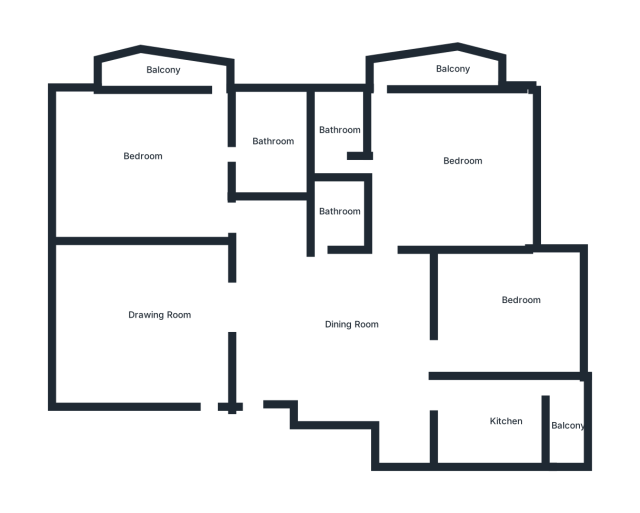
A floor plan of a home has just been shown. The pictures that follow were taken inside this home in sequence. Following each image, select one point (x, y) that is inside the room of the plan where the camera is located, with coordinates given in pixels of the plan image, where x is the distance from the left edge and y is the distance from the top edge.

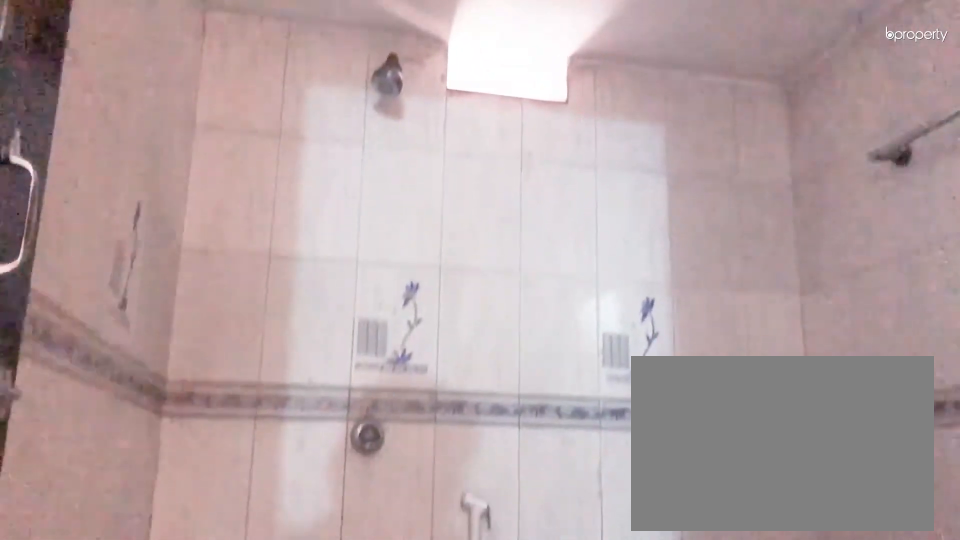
(333, 215)
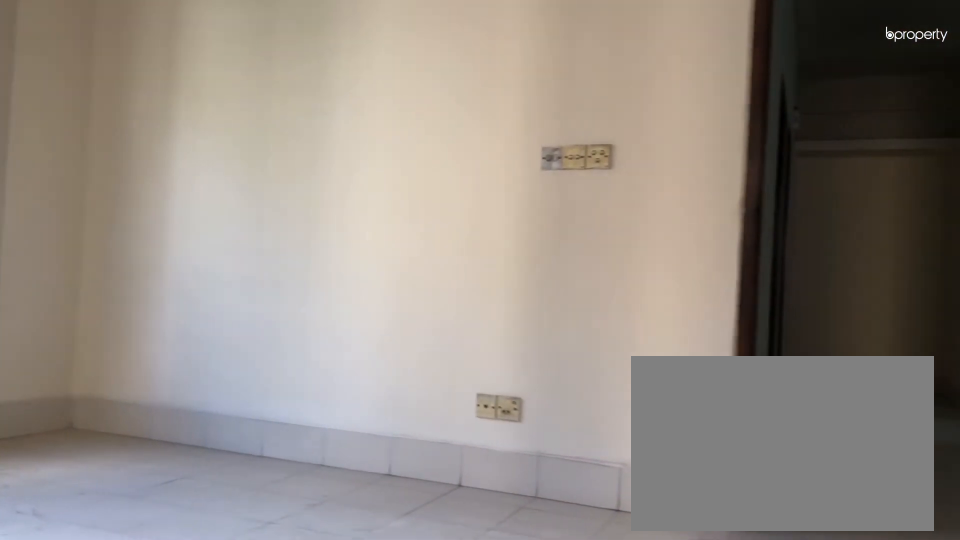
(451, 160)
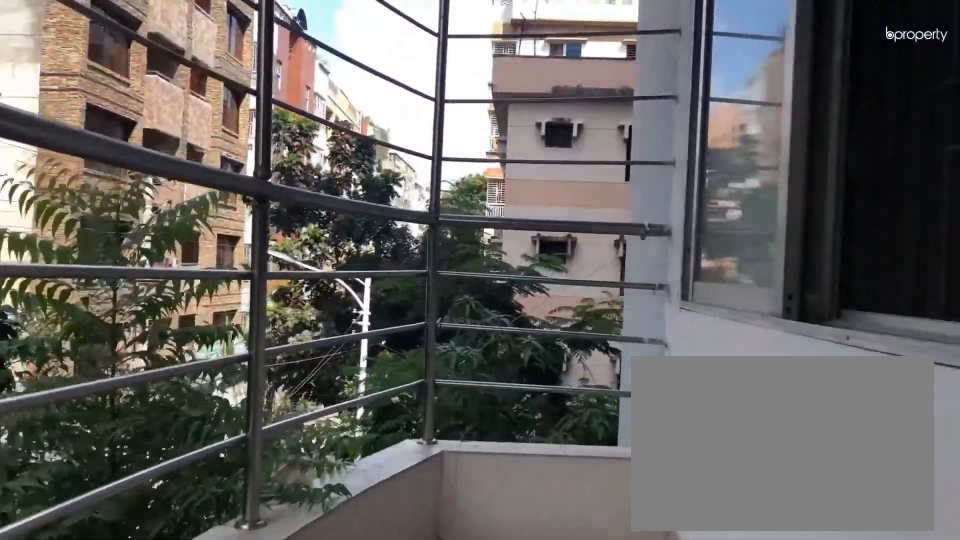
(446, 70)
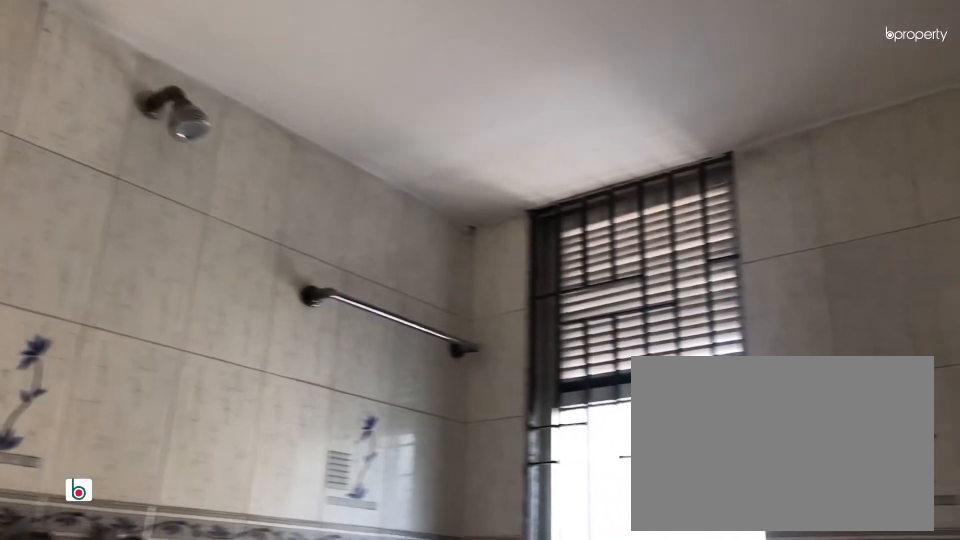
(331, 138)
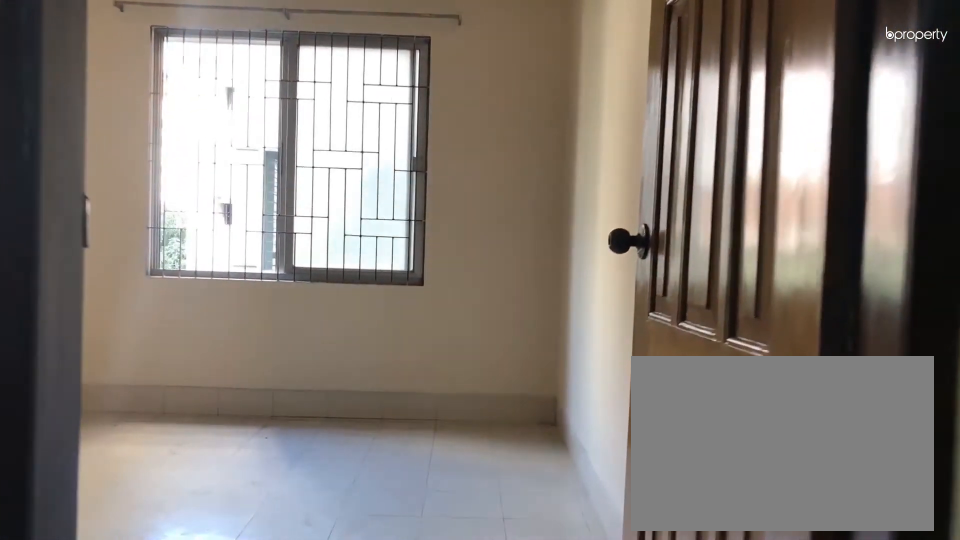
(508, 304)
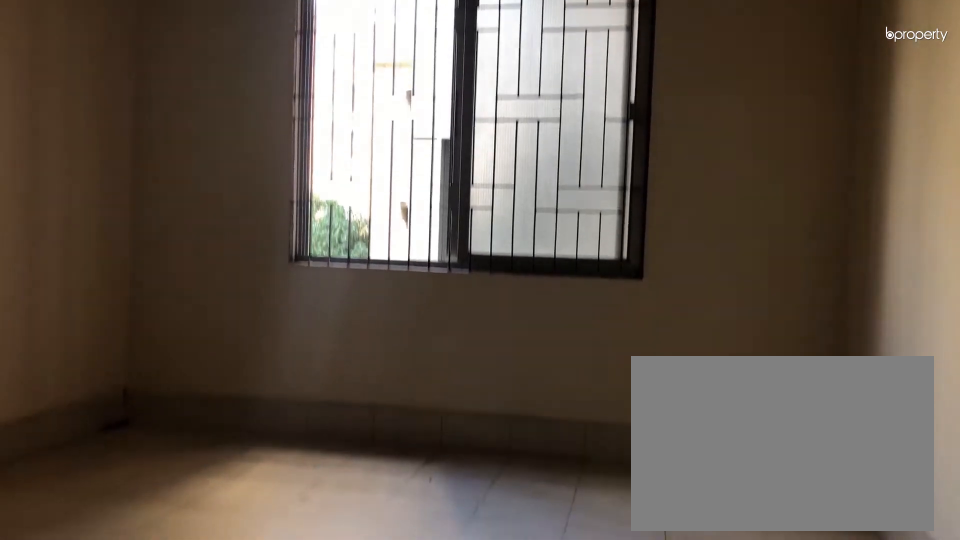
(508, 304)
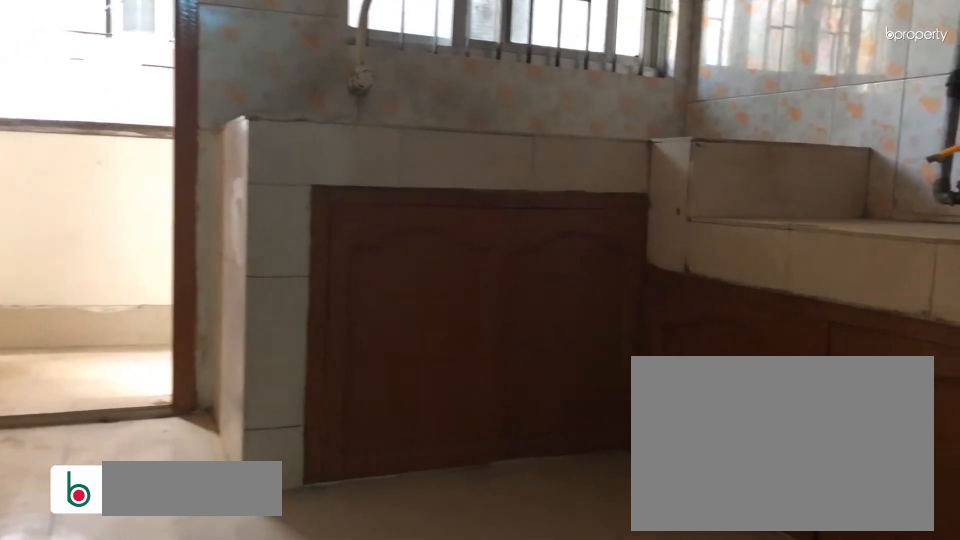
(509, 427)
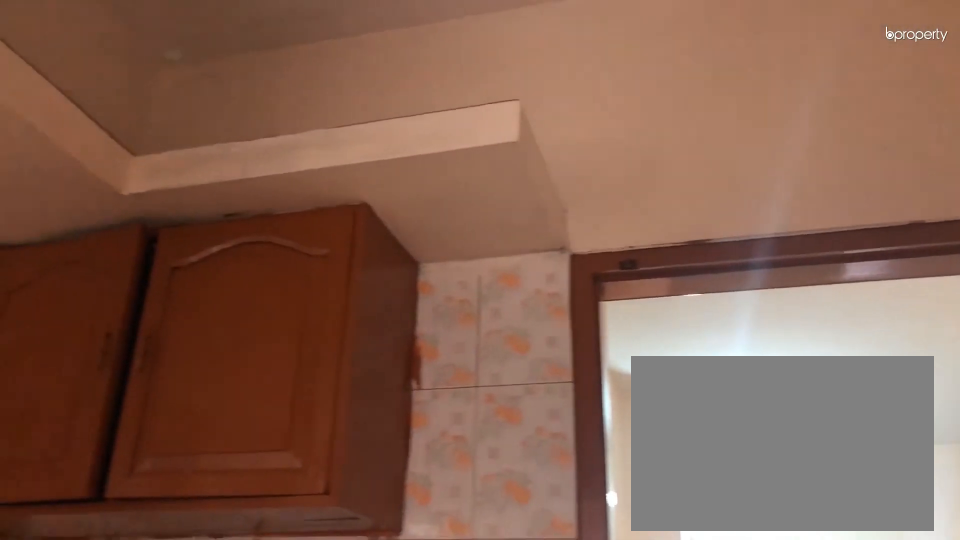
(509, 427)
